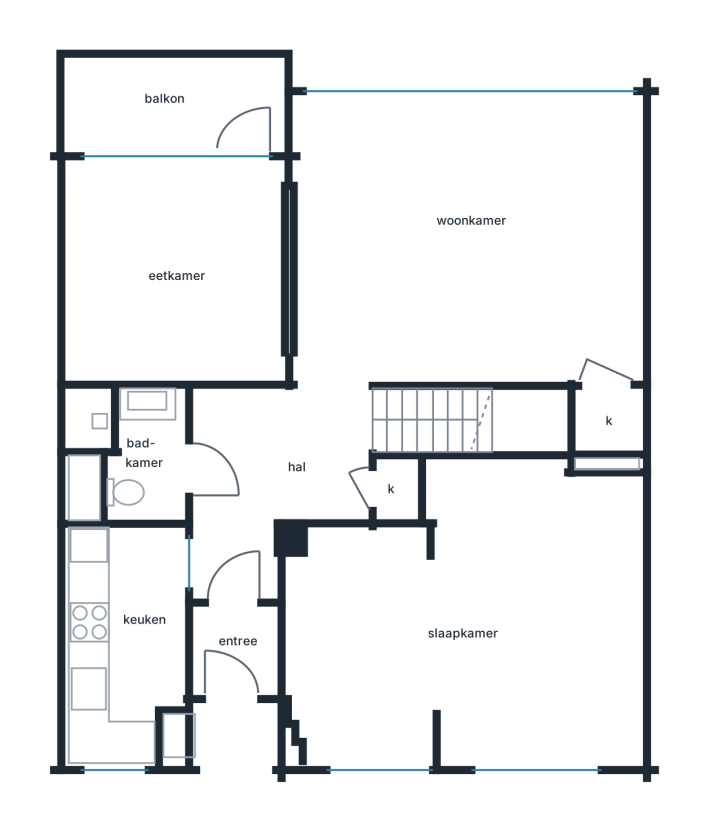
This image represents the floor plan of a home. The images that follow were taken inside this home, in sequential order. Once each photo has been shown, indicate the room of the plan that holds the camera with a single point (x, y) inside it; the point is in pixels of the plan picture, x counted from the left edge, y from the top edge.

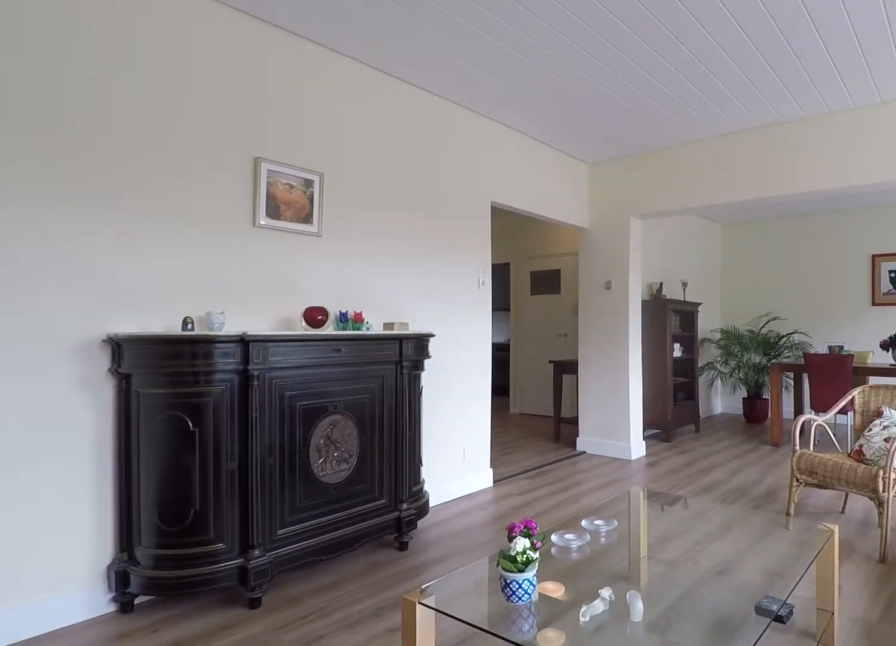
(382, 255)
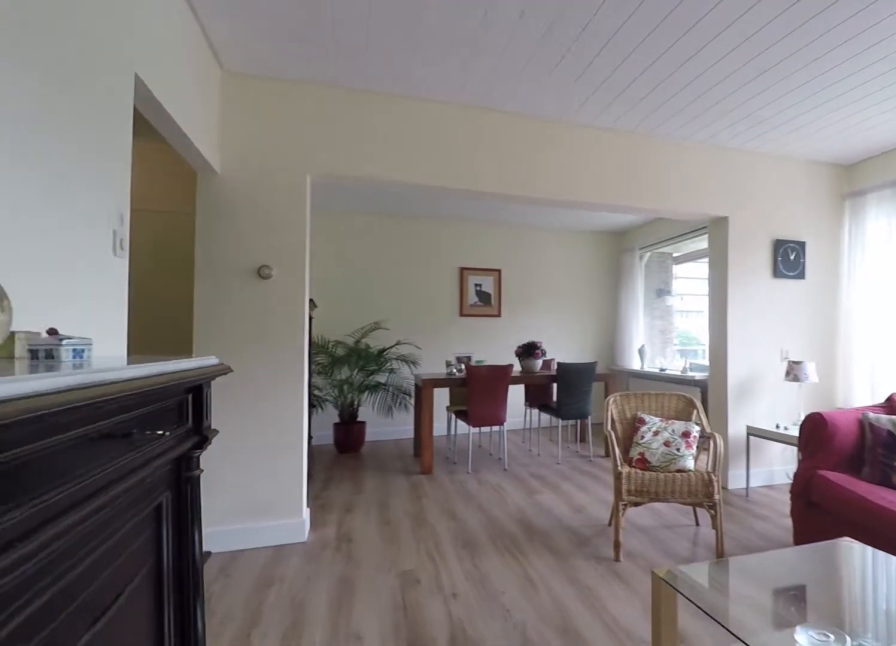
(368, 261)
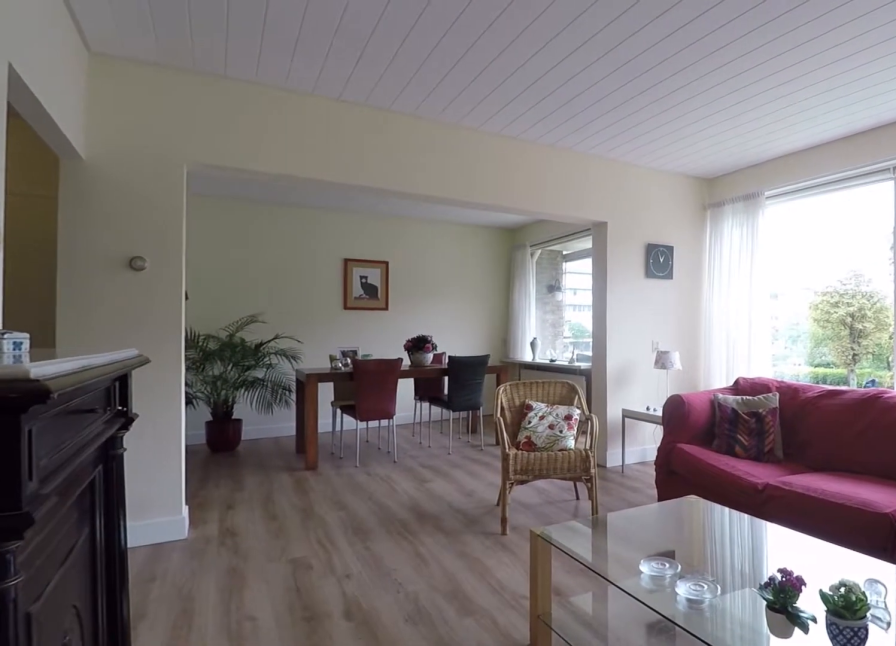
(368, 261)
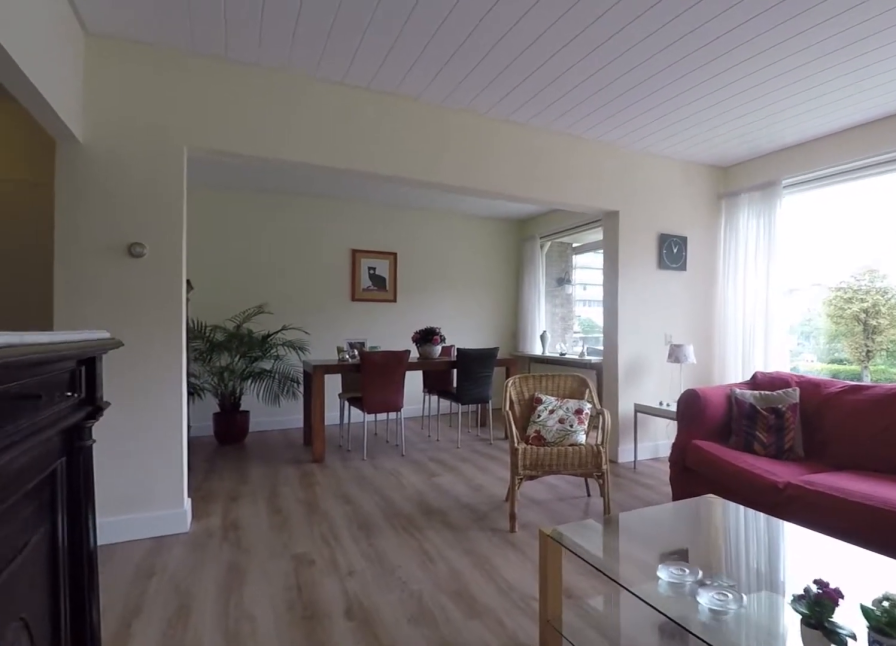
(368, 261)
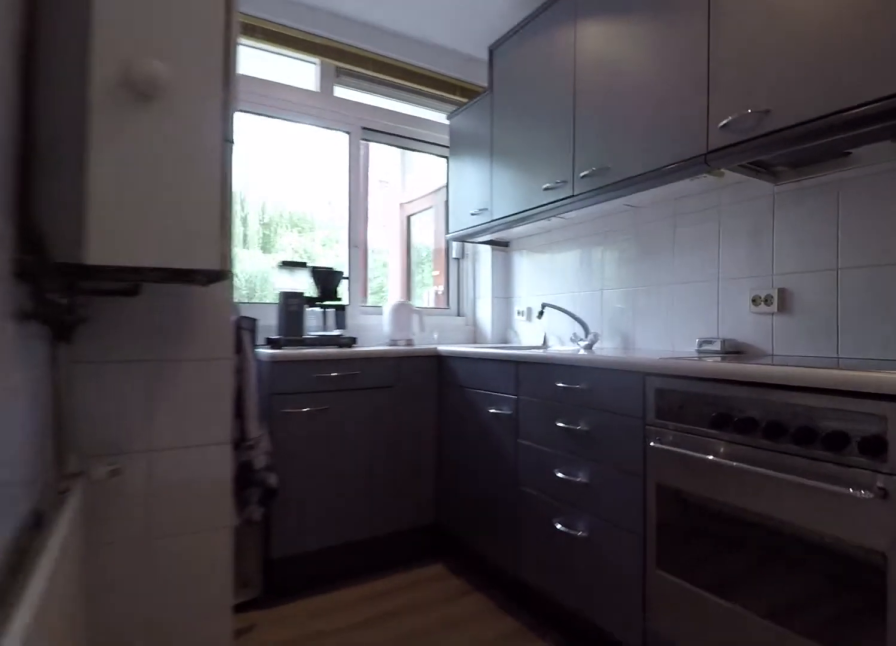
(123, 640)
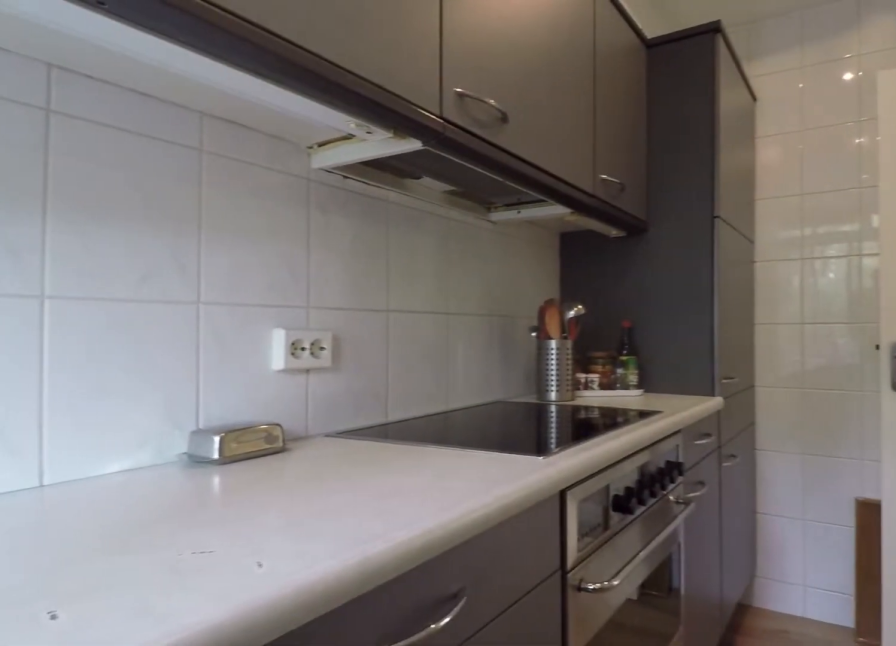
(123, 640)
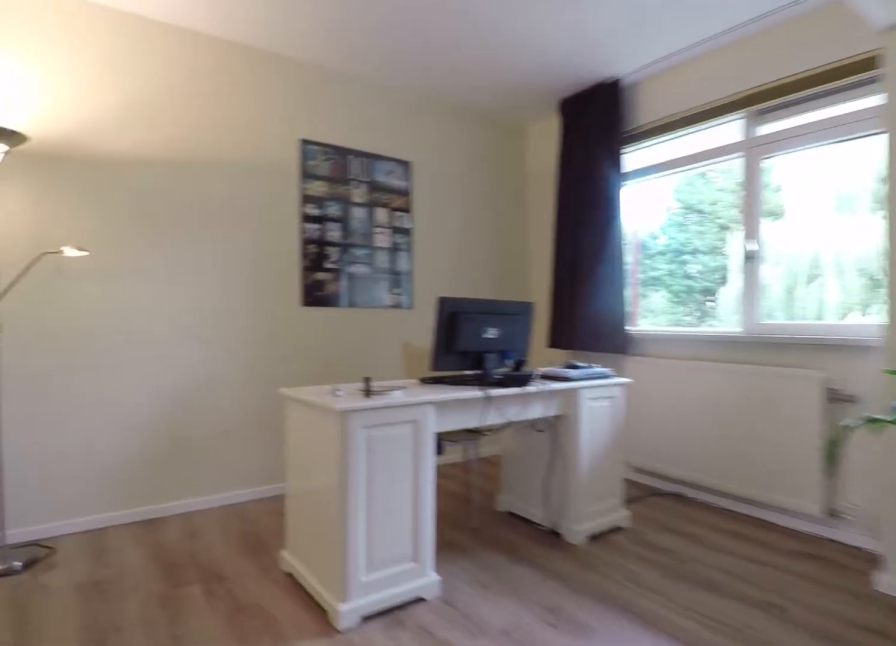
(472, 623)
